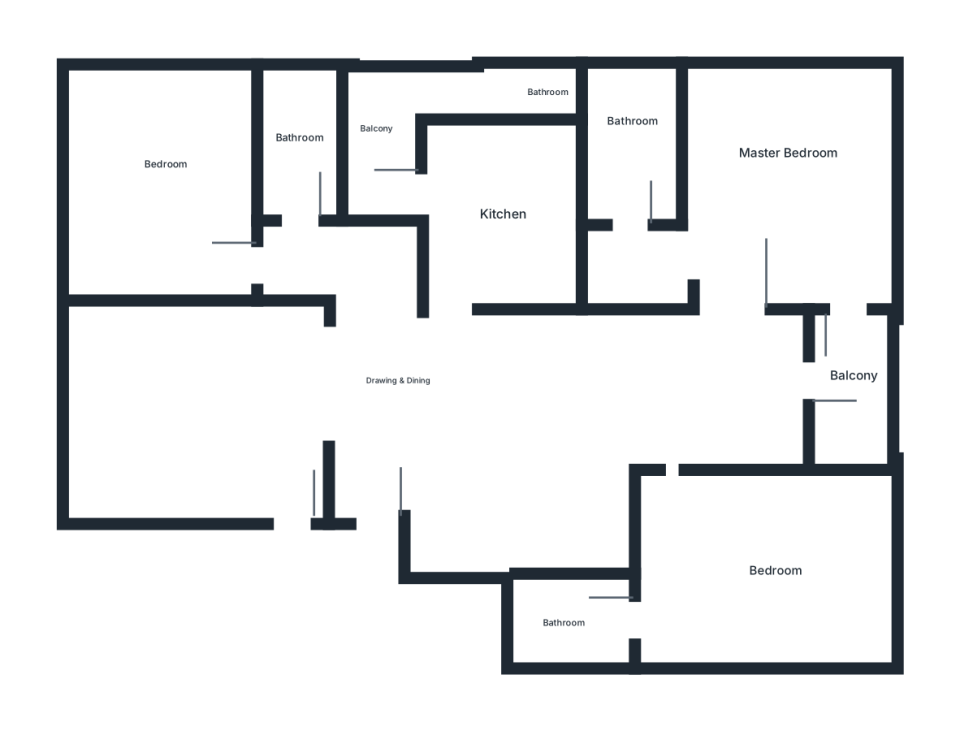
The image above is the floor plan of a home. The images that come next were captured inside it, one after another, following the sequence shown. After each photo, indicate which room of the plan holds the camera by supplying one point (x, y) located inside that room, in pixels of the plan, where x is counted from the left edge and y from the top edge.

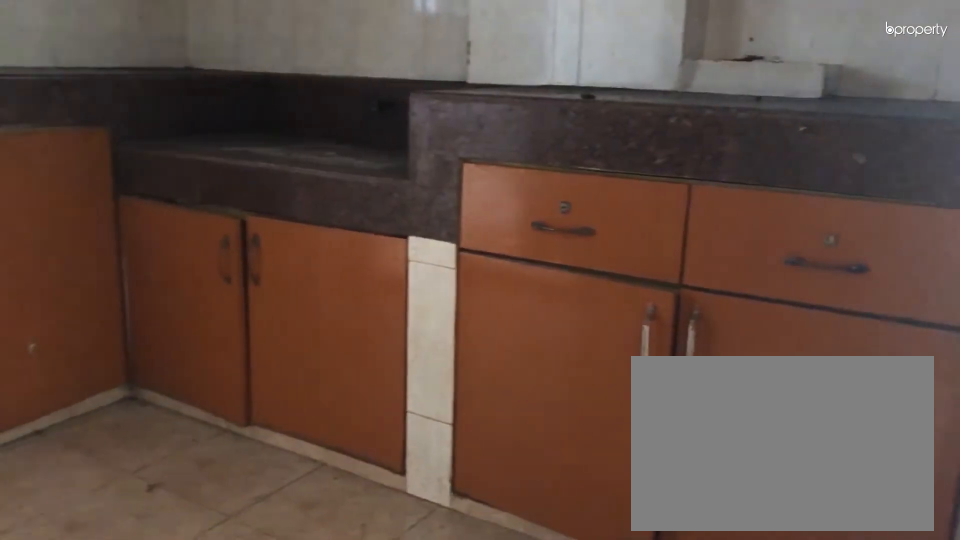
(513, 214)
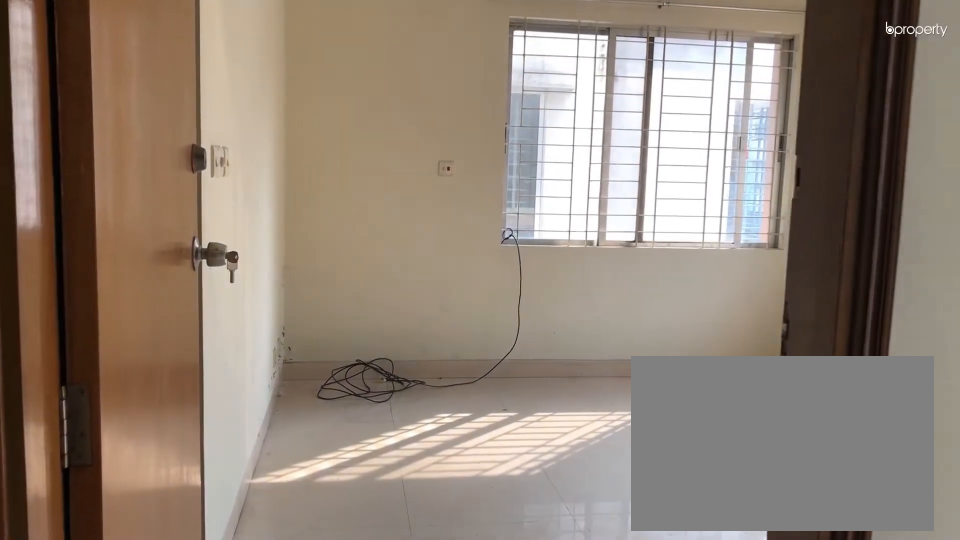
(756, 303)
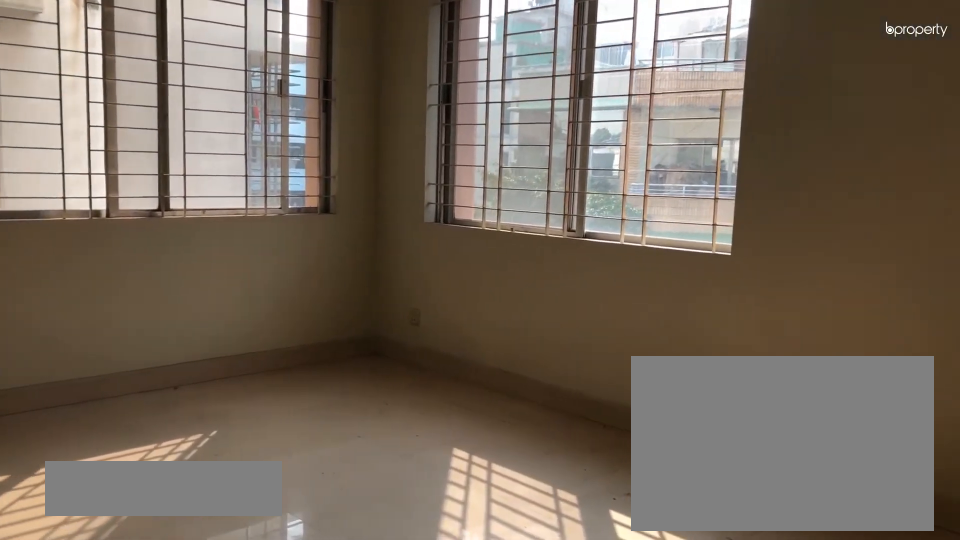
(766, 175)
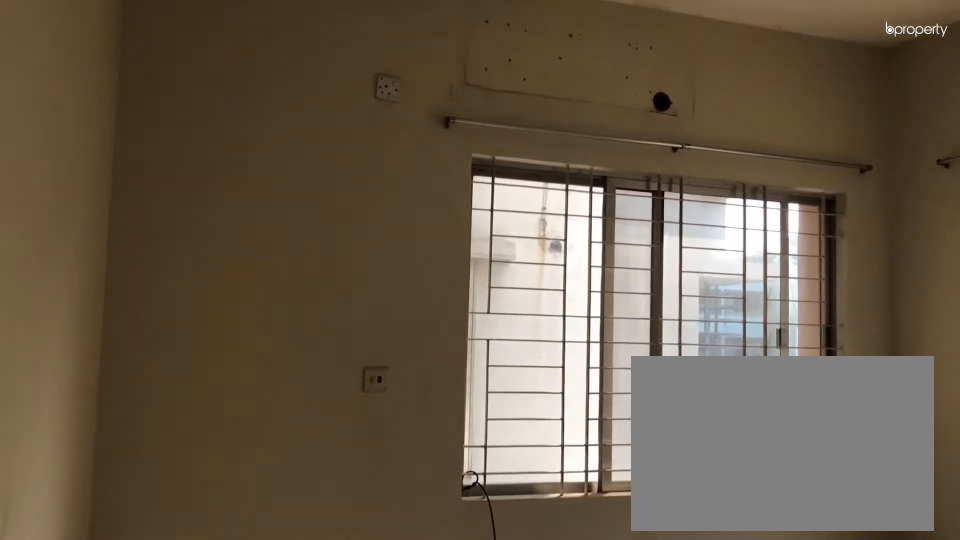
(767, 175)
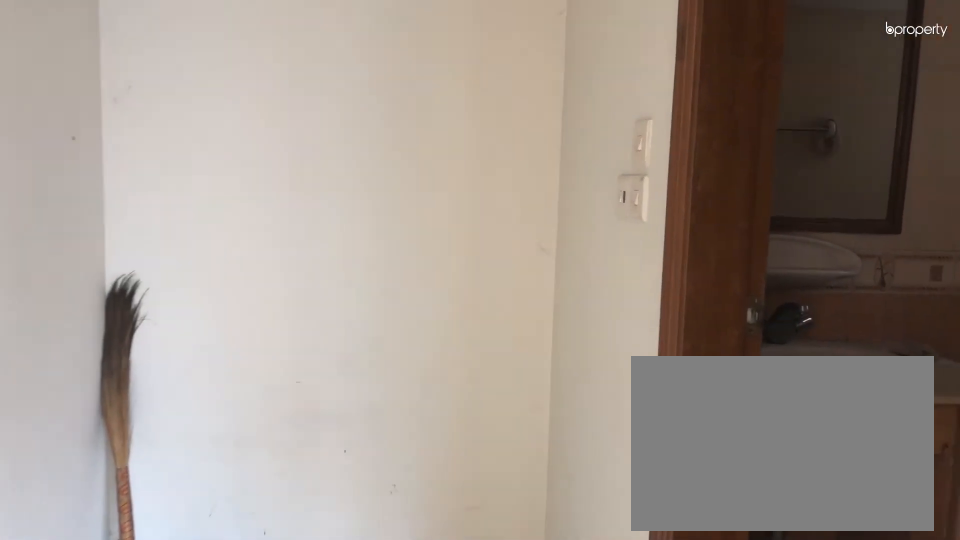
(636, 243)
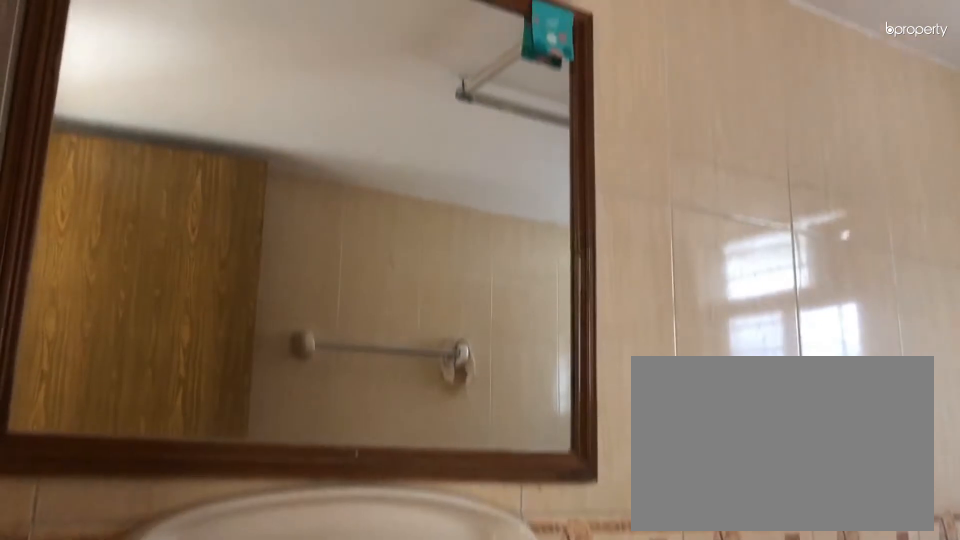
(634, 158)
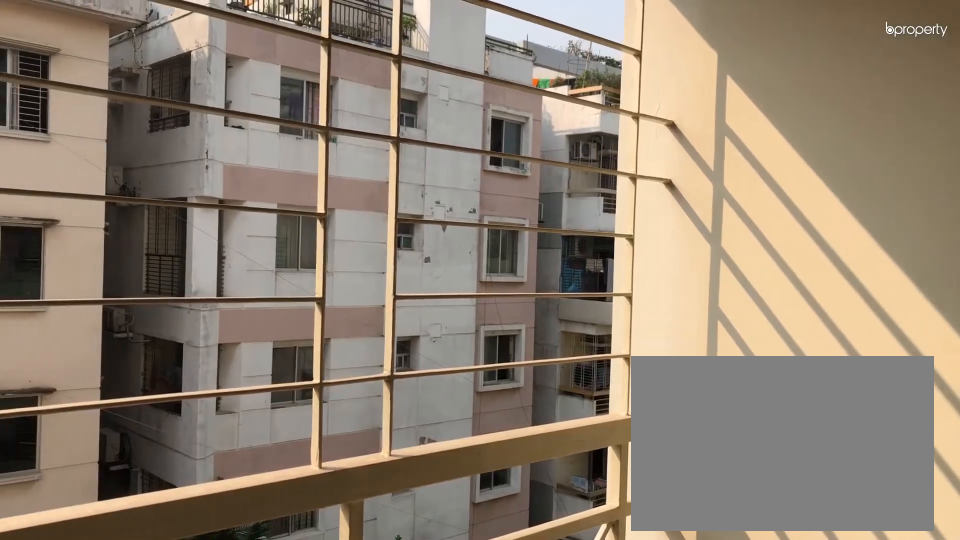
(848, 378)
